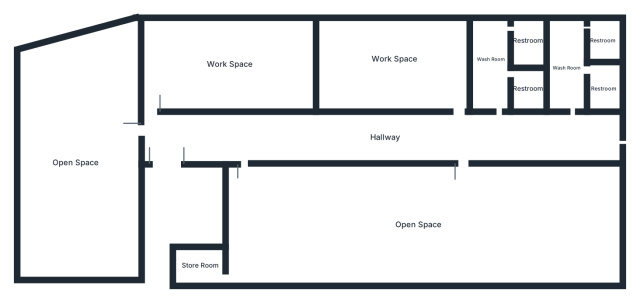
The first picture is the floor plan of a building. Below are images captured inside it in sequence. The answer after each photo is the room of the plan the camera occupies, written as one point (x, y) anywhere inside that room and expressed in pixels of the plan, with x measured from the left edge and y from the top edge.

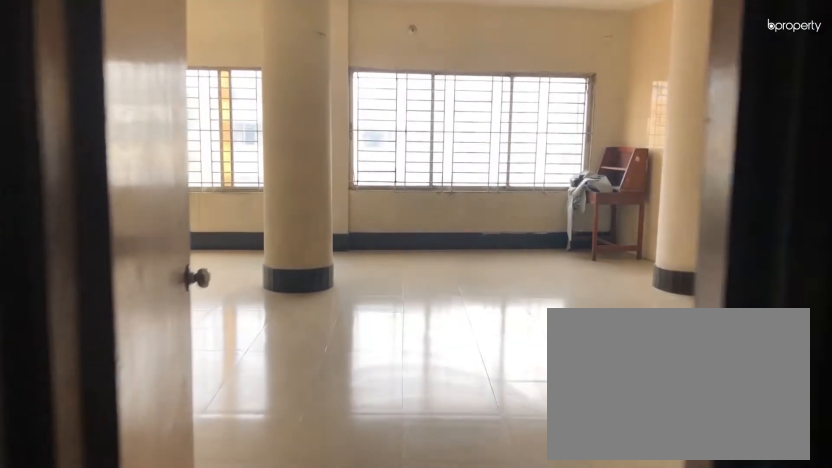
(170, 139)
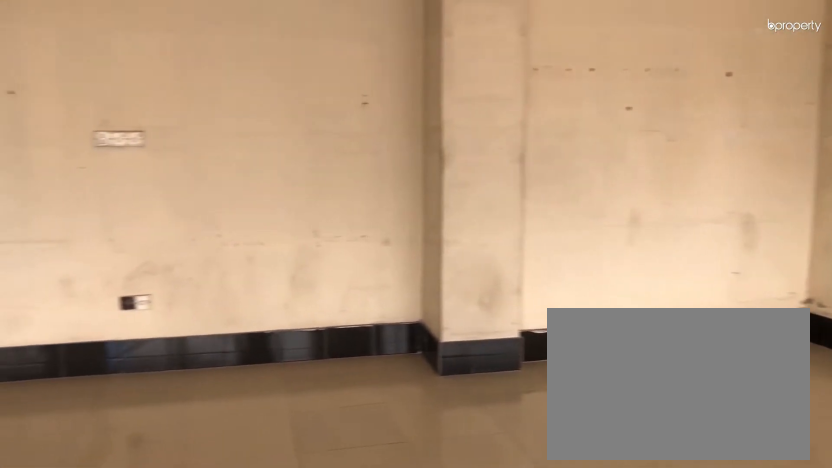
(73, 163)
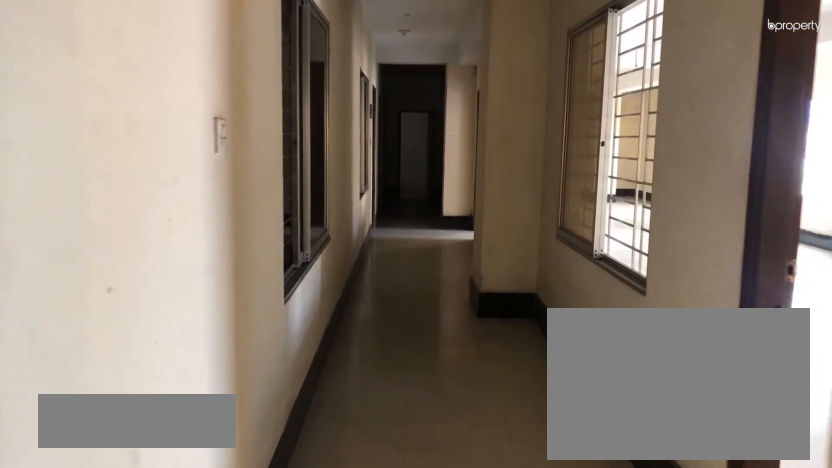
(386, 140)
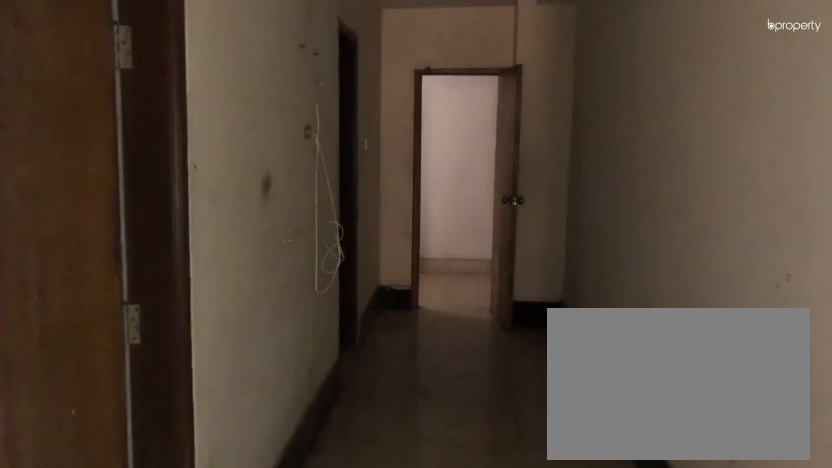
(386, 140)
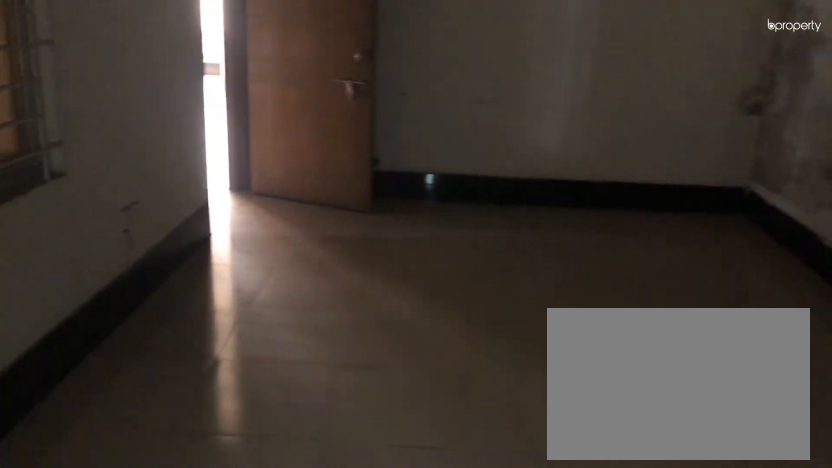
(224, 64)
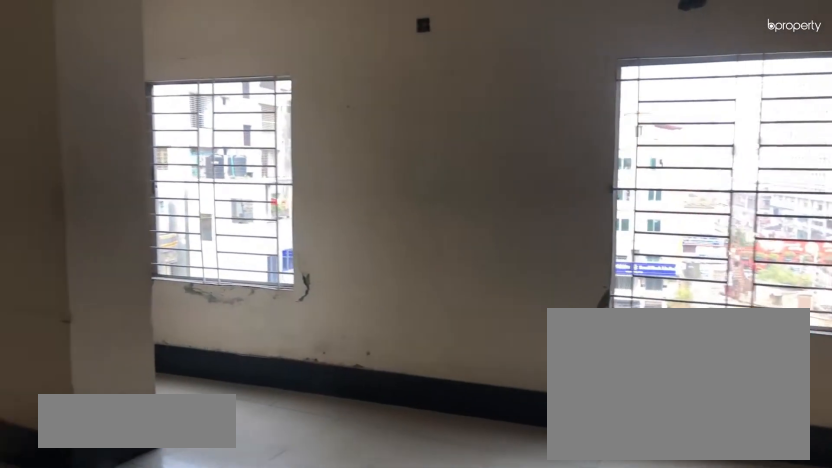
(417, 226)
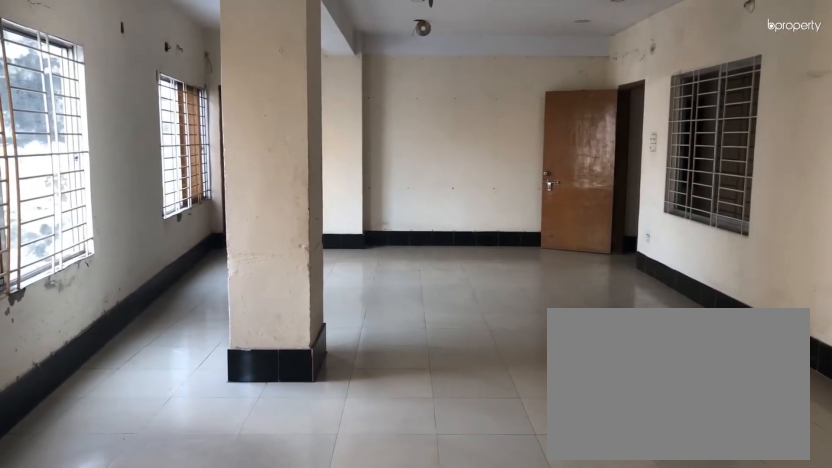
(417, 226)
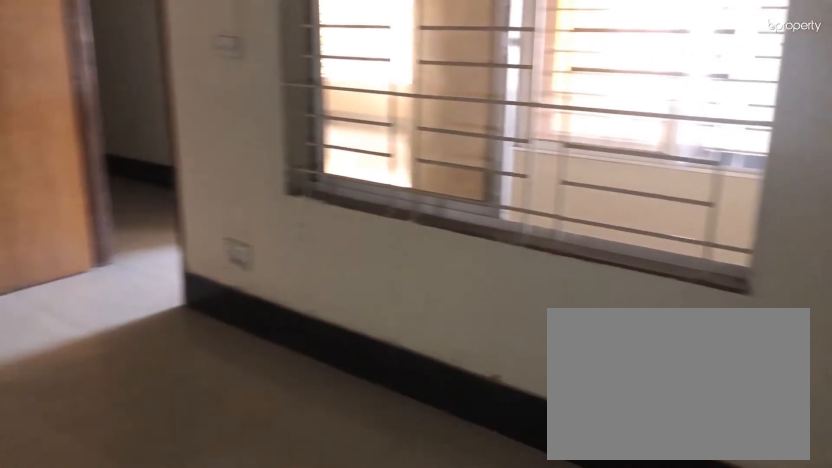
(391, 58)
